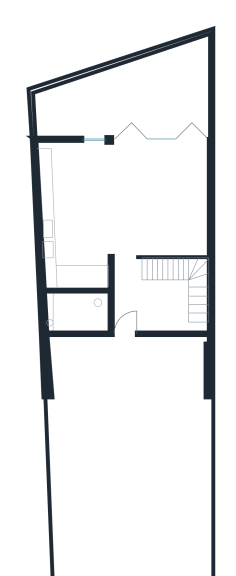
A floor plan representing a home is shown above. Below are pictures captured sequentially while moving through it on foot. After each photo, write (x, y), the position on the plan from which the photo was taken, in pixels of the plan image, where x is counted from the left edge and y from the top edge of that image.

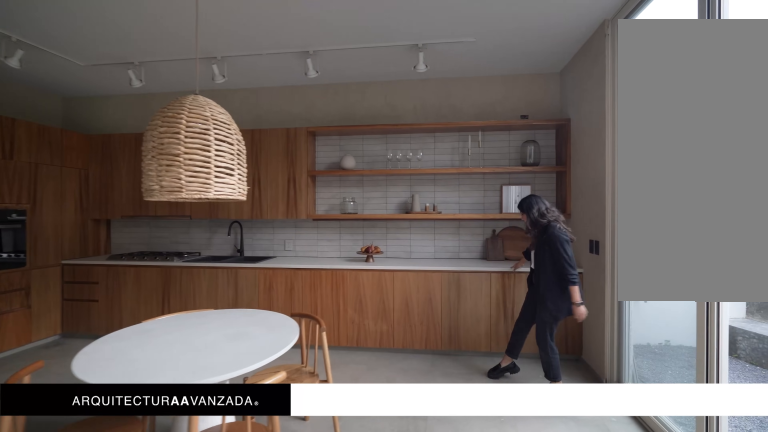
(124, 163)
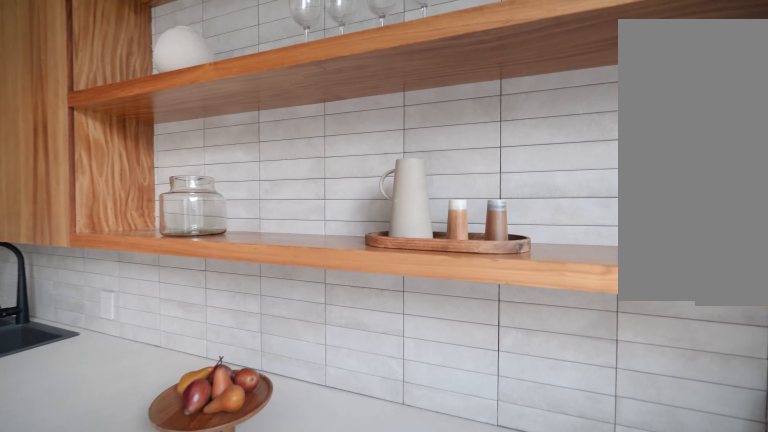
(68, 170)
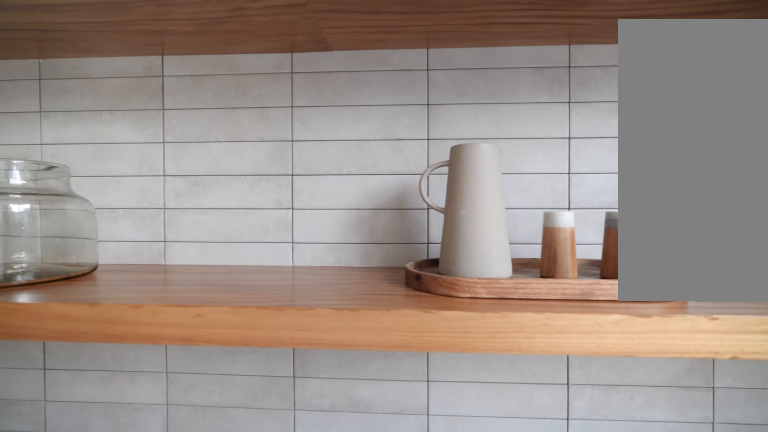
(68, 166)
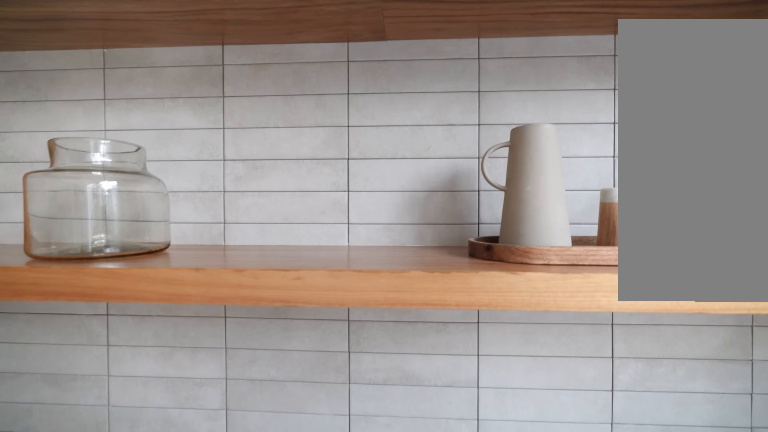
(67, 166)
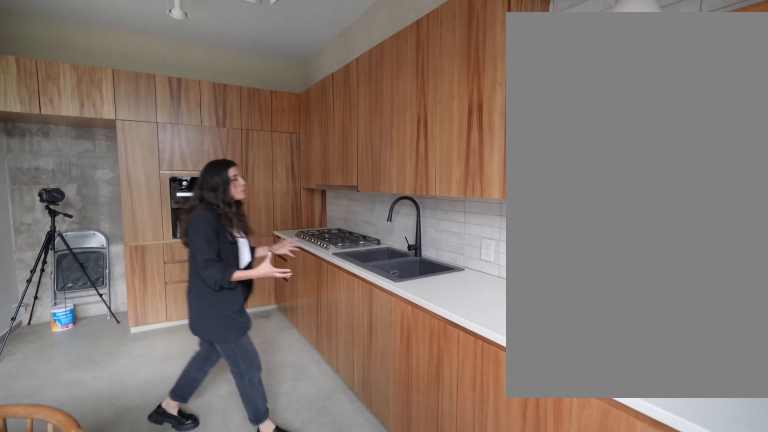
(68, 166)
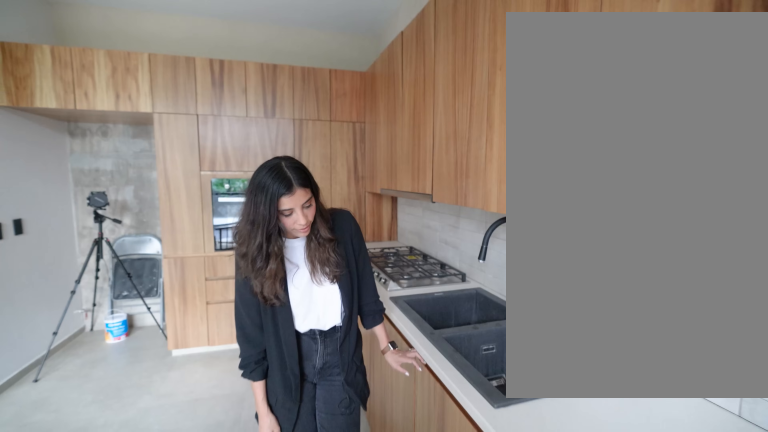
(65, 208)
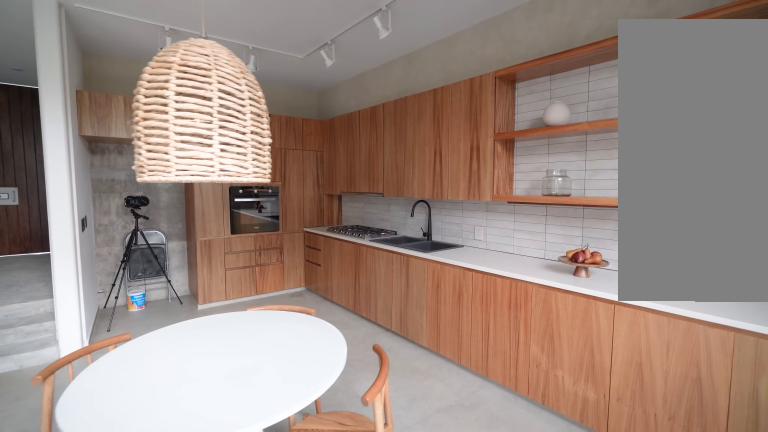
(80, 166)
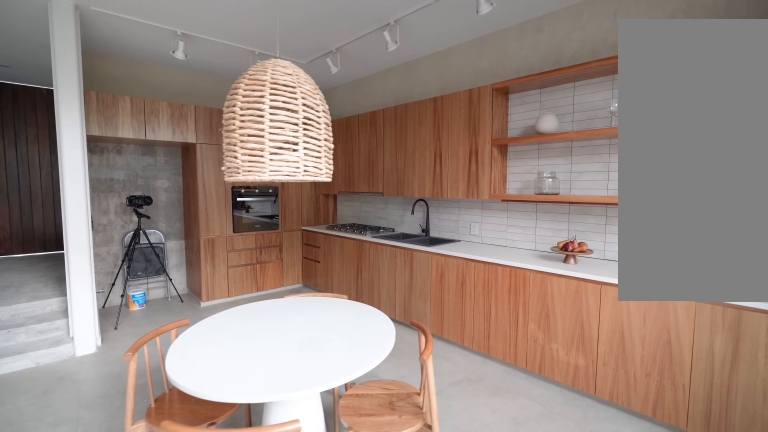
(89, 165)
